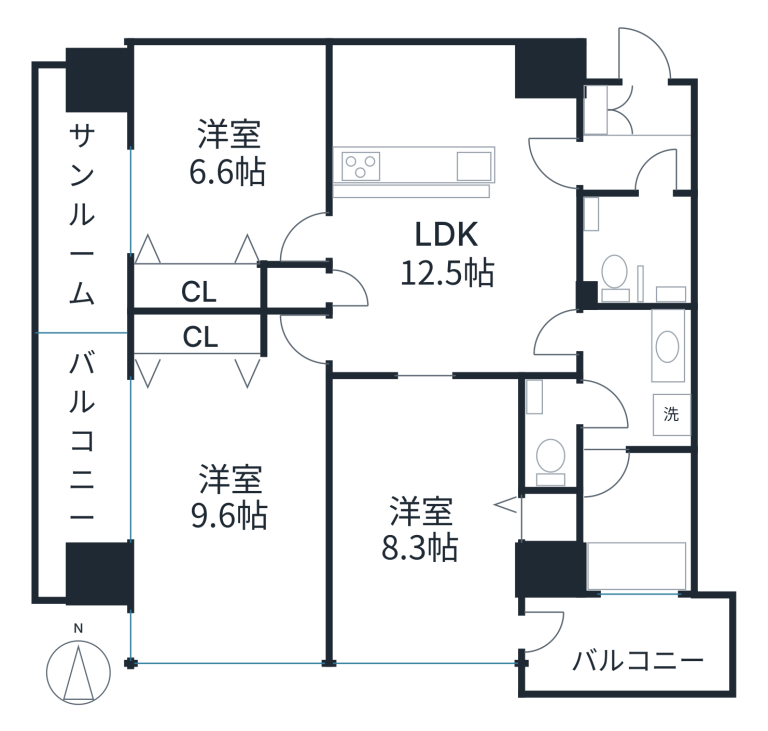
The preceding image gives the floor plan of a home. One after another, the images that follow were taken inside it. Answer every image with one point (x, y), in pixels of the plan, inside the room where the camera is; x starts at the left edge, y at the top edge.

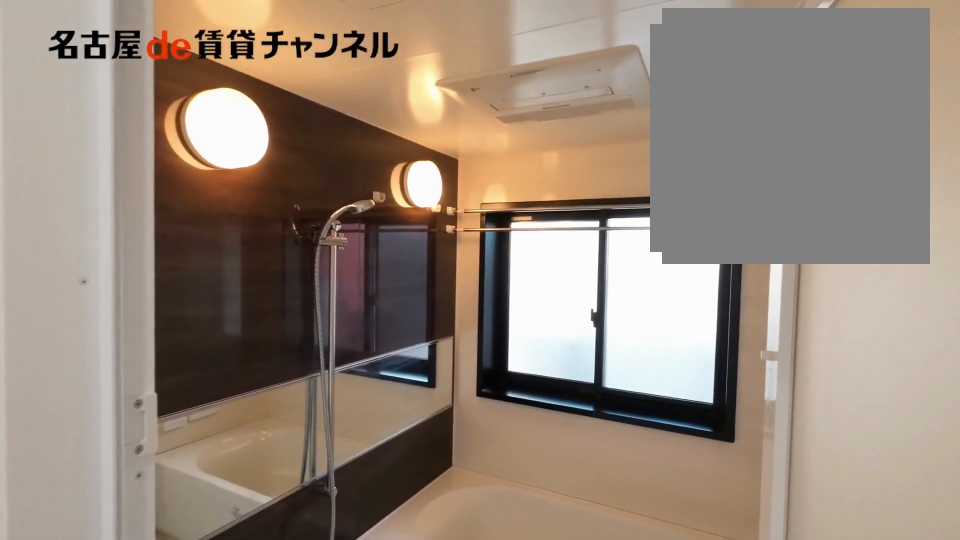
(637, 522)
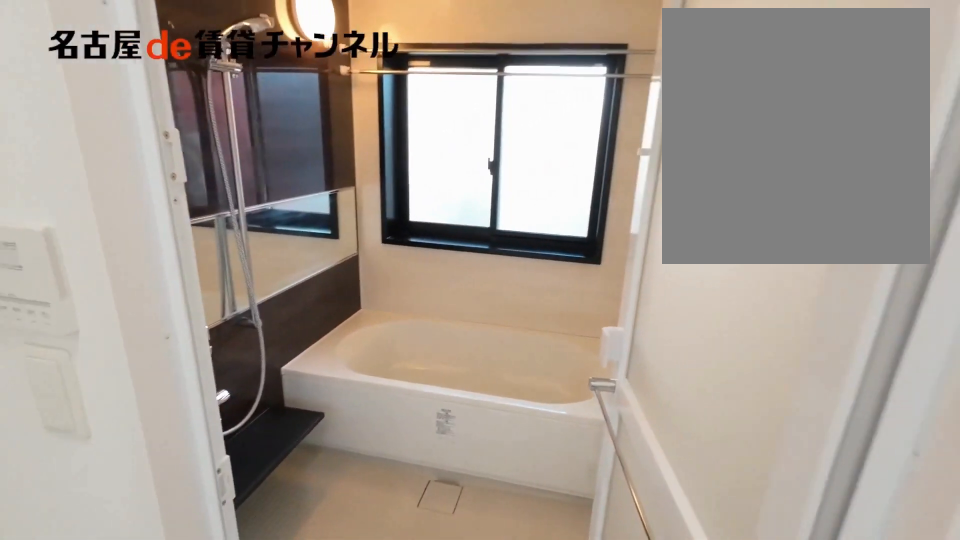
(637, 522)
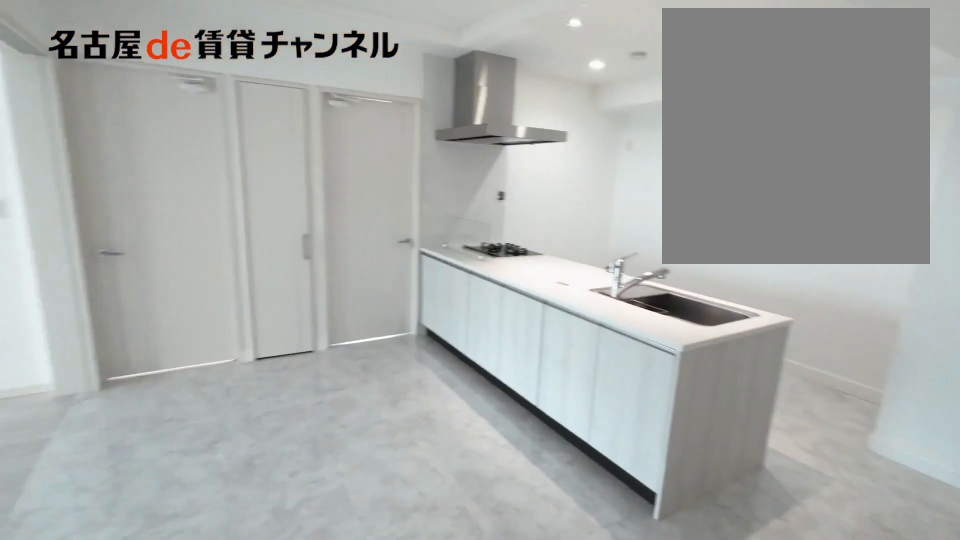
(454, 208)
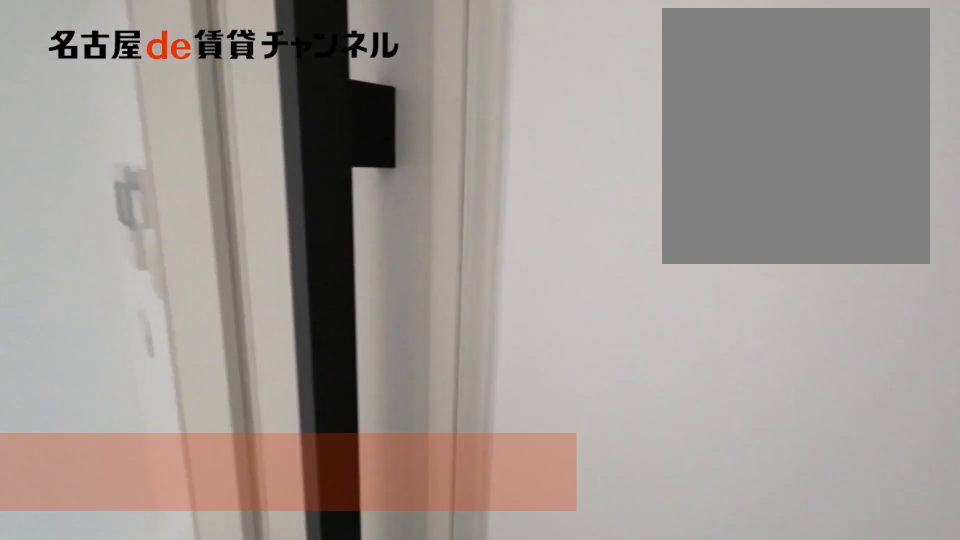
(454, 208)
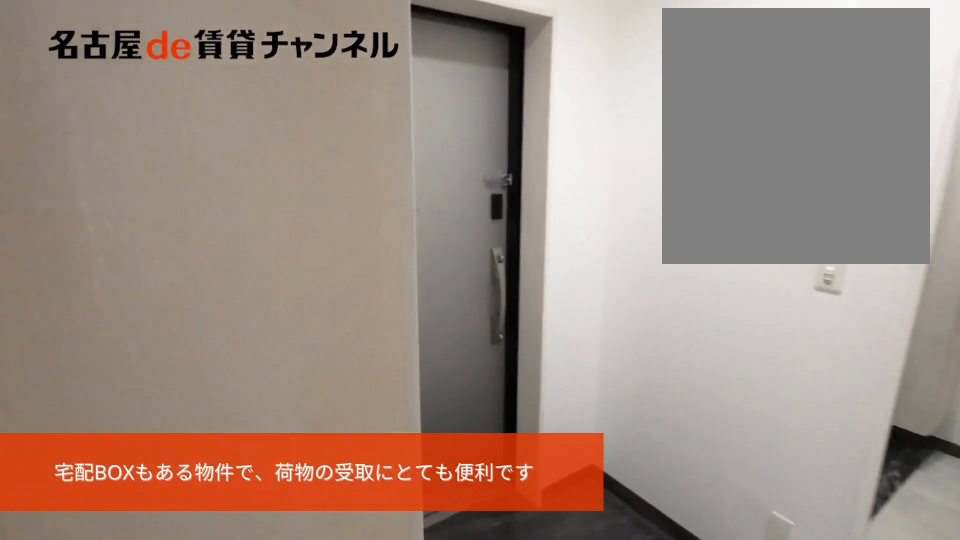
(635, 134)
